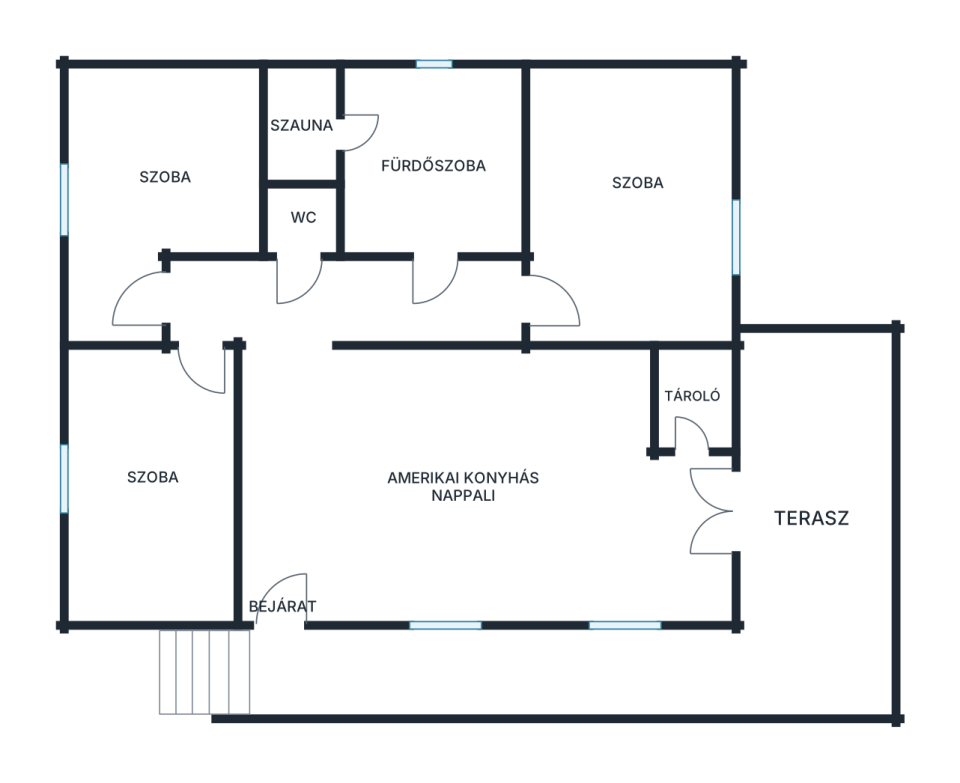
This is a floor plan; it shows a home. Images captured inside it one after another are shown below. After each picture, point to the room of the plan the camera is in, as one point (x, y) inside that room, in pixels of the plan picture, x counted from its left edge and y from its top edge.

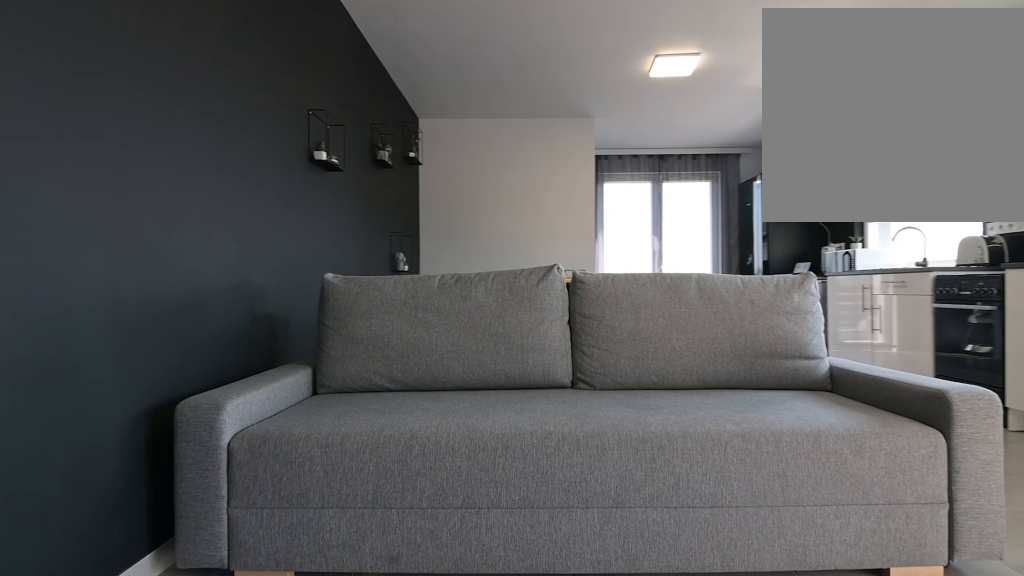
(359, 476)
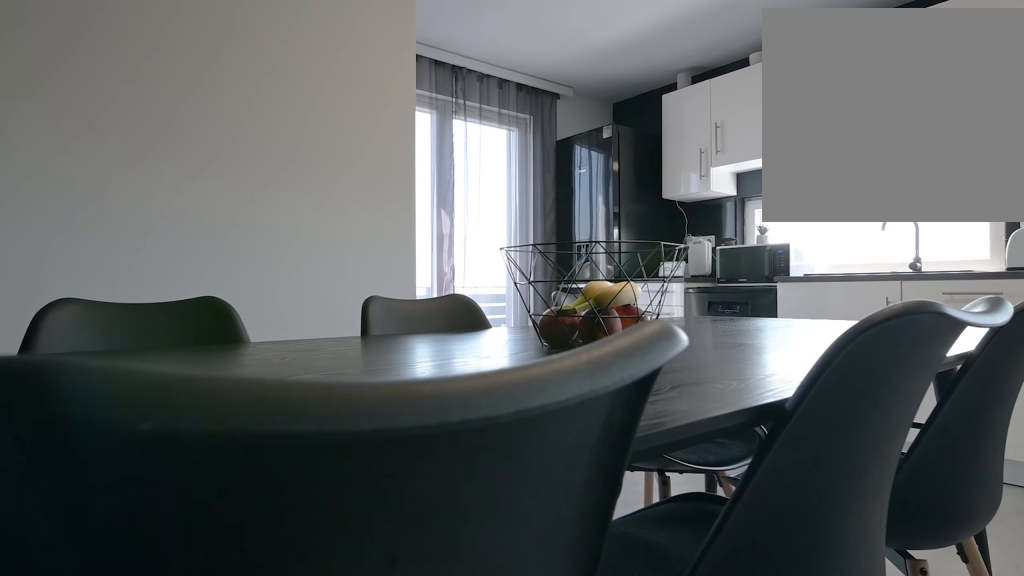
(359, 476)
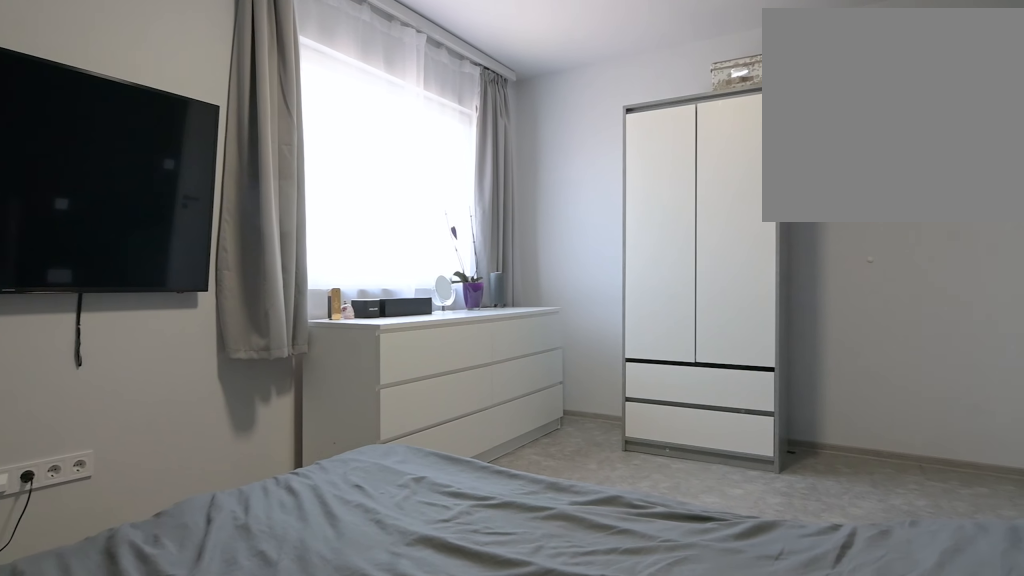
(623, 223)
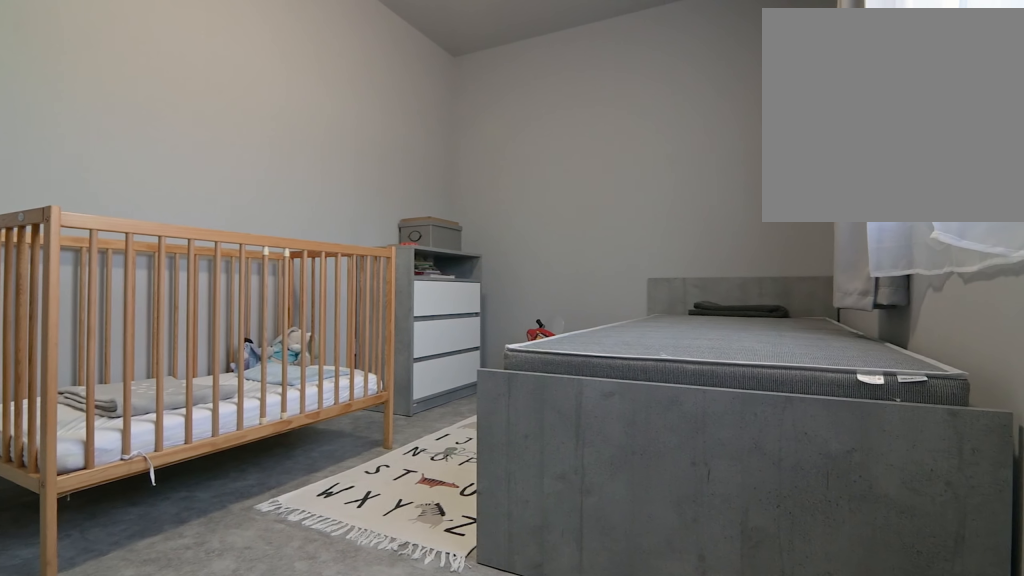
(158, 484)
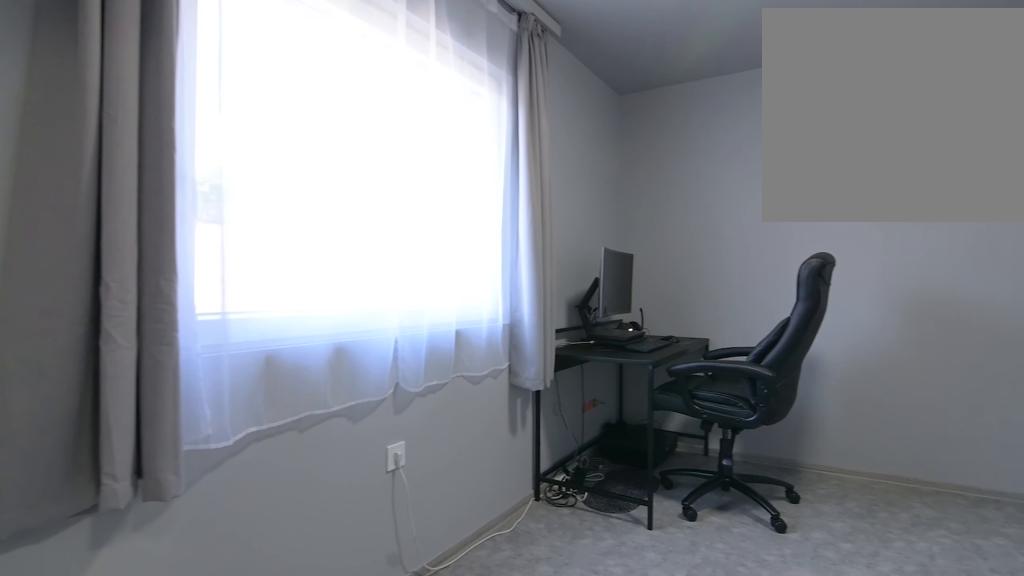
(160, 151)
